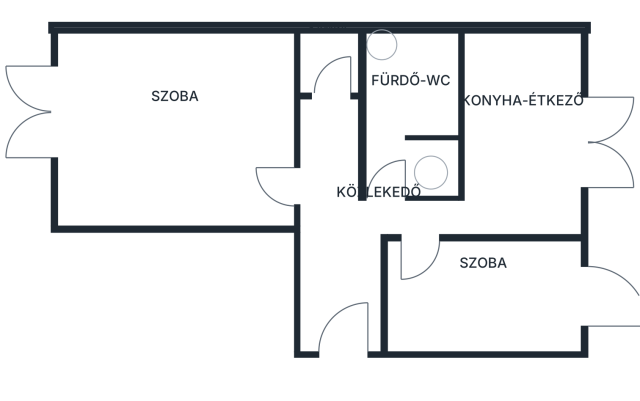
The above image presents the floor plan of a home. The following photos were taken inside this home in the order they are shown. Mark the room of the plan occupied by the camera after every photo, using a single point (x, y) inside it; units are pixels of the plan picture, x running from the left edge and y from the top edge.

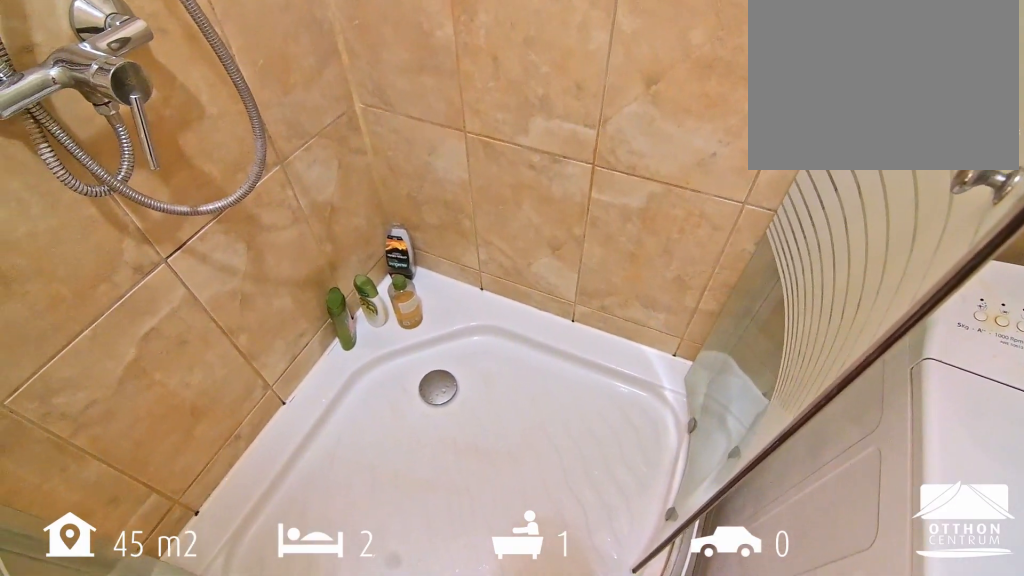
(408, 119)
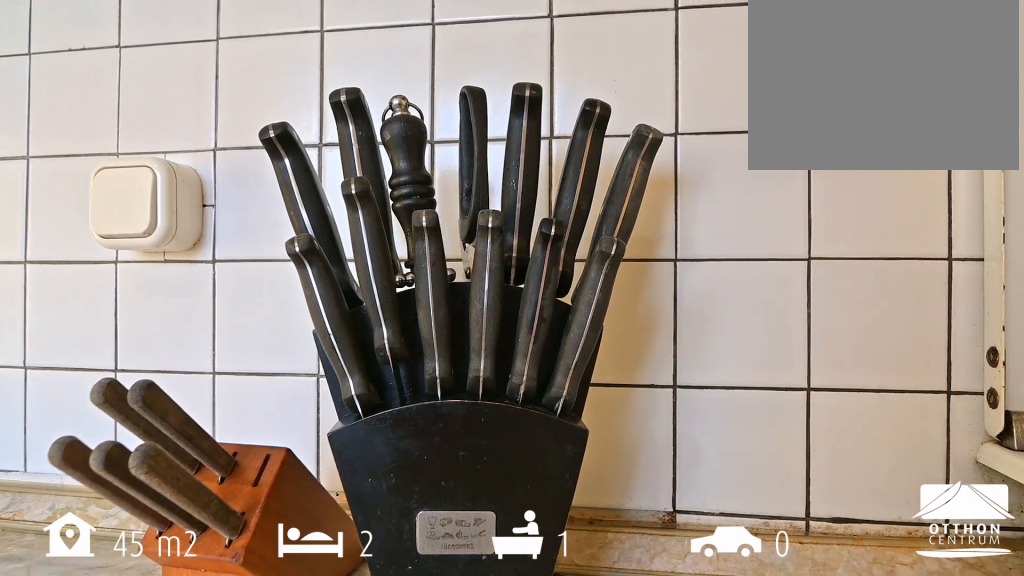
(517, 141)
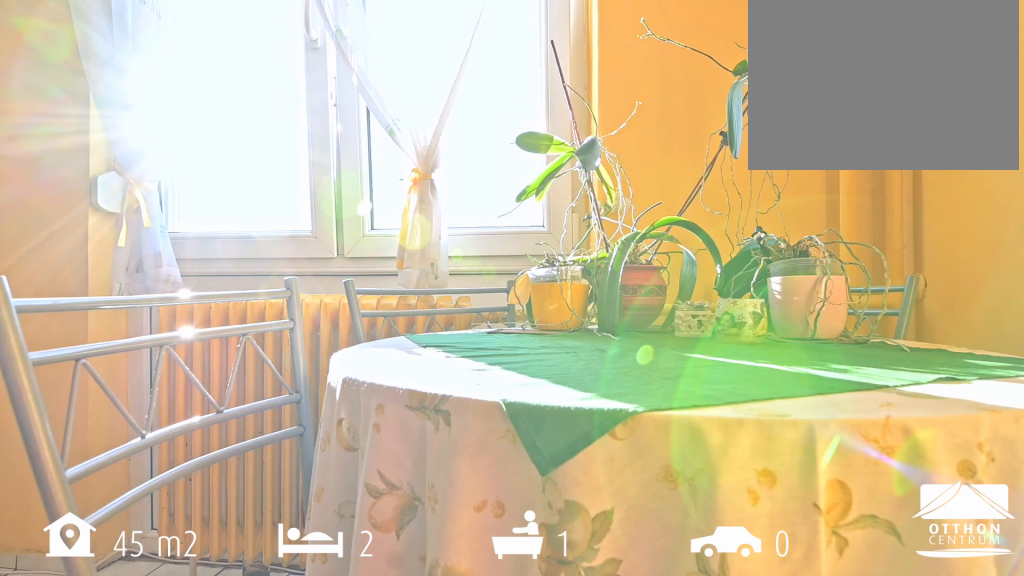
(517, 141)
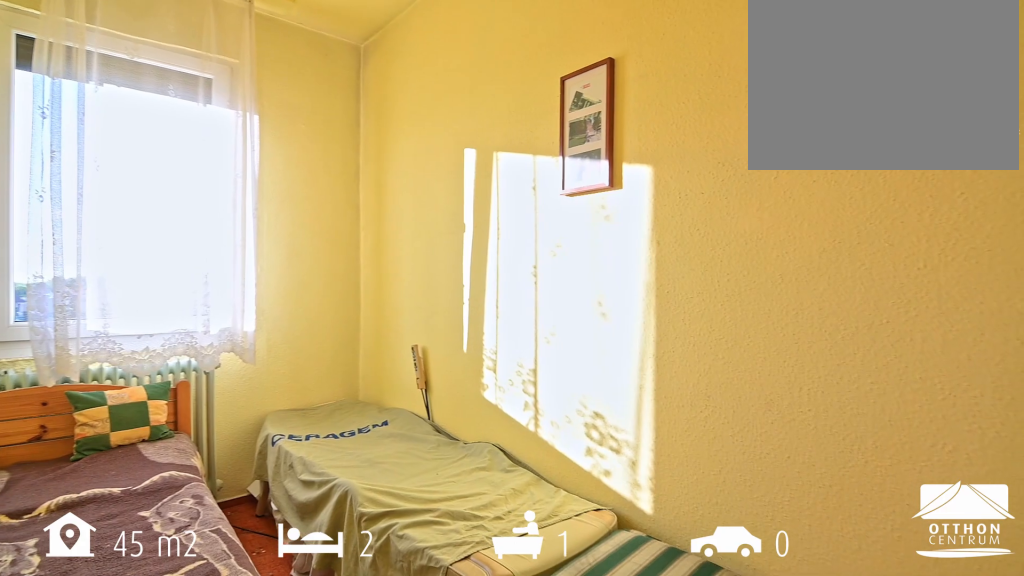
(473, 297)
